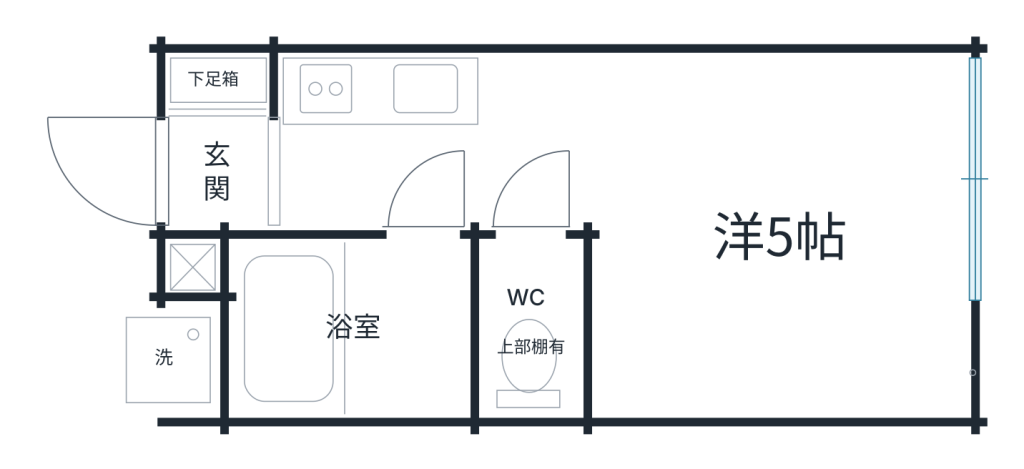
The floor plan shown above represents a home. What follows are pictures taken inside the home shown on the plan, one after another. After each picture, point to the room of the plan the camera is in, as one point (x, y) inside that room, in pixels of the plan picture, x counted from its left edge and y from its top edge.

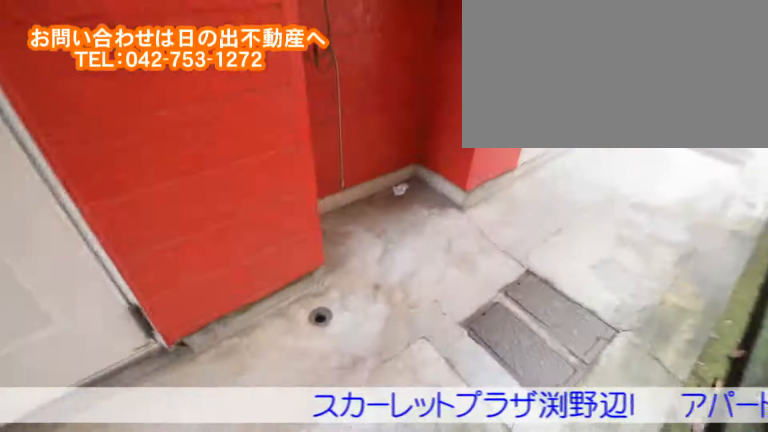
(126, 370)
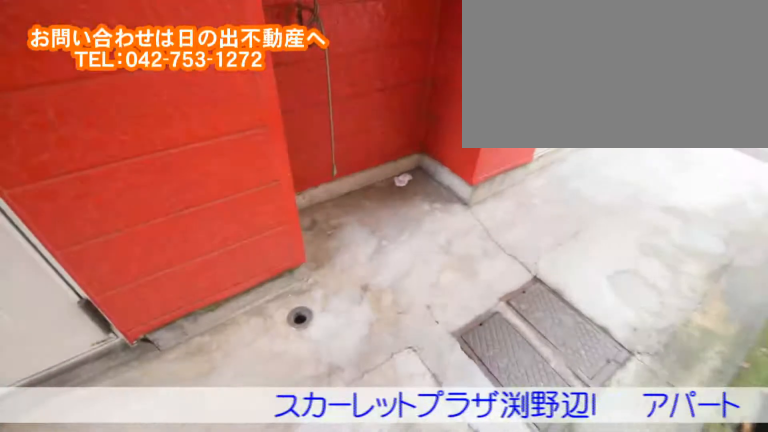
(128, 370)
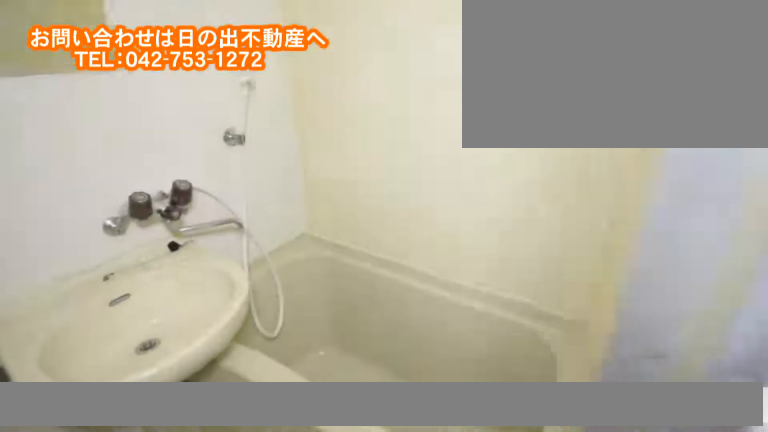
(408, 312)
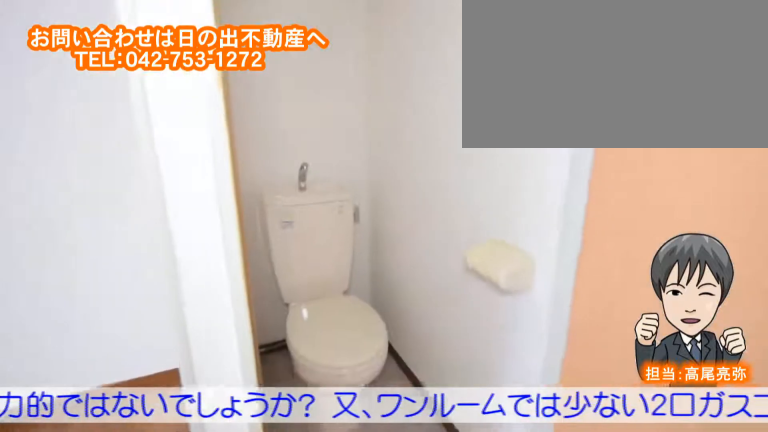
(531, 329)
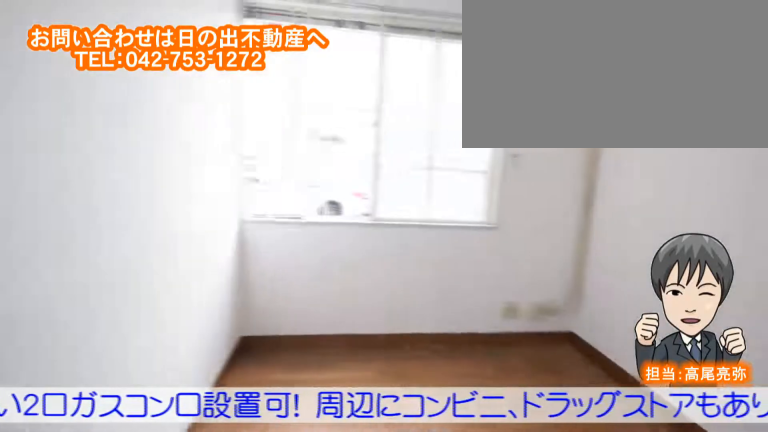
(792, 284)
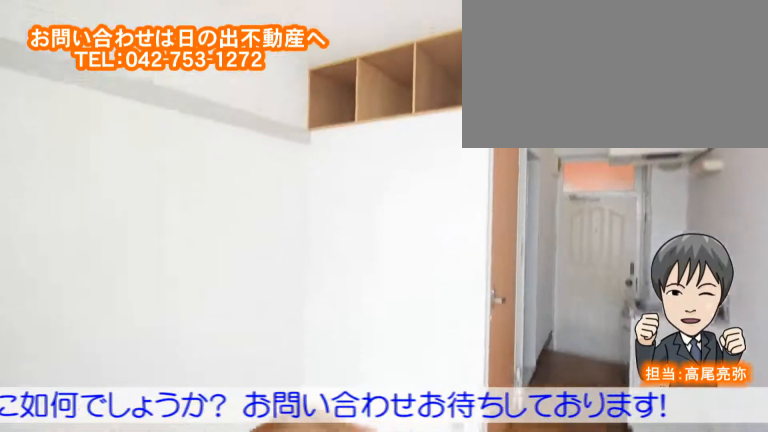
(792, 285)
